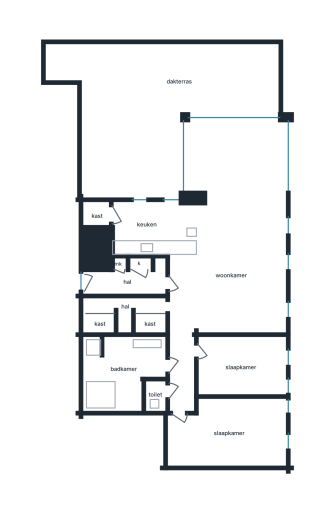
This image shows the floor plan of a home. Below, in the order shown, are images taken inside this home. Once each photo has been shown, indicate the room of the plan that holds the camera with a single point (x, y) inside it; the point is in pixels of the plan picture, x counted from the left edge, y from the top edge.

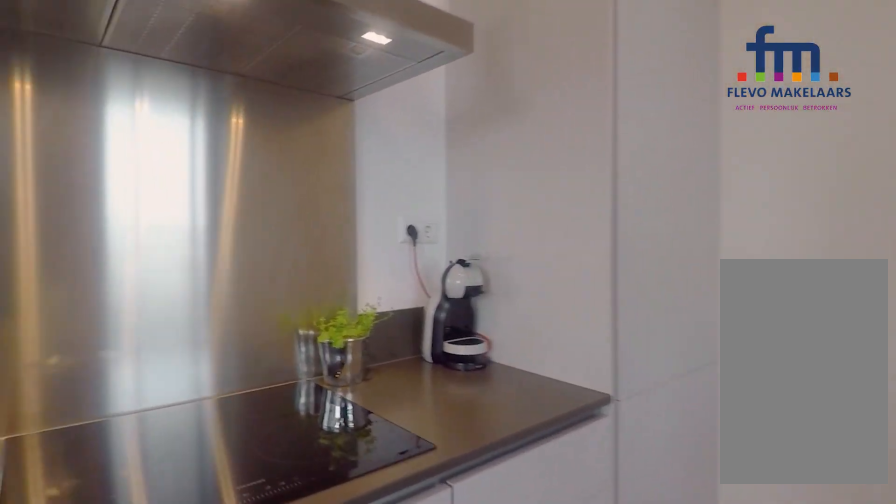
(158, 229)
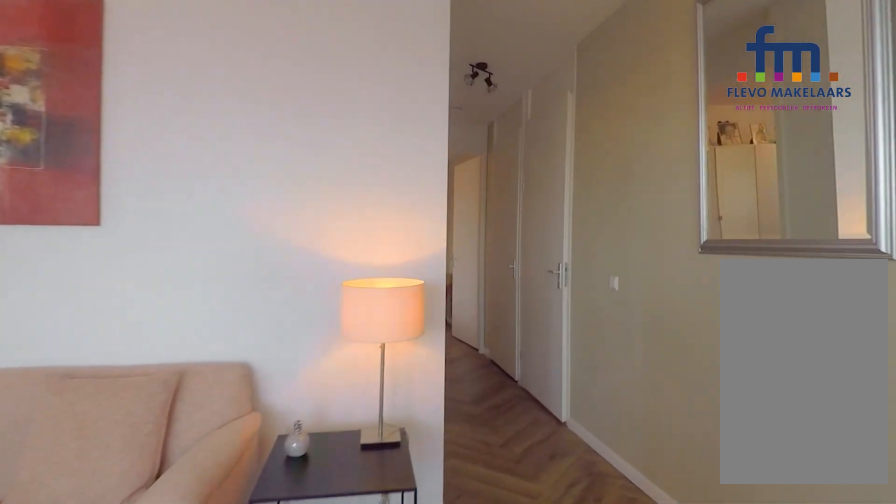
(231, 241)
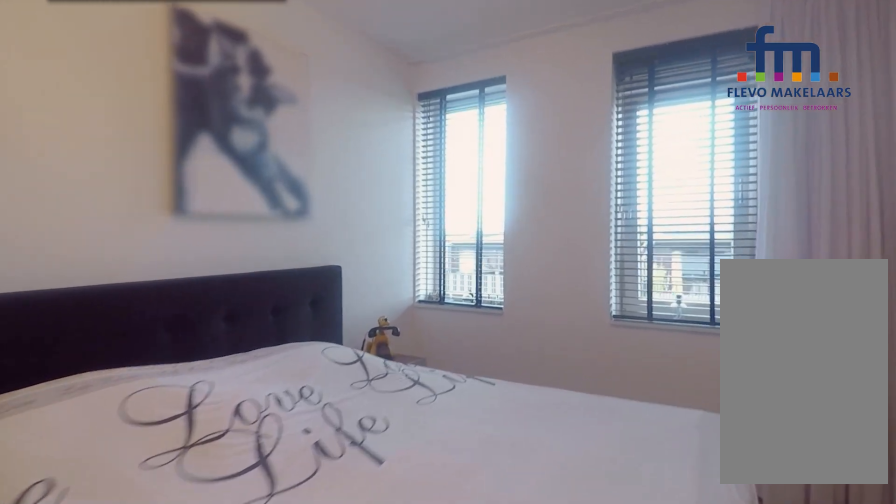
(229, 432)
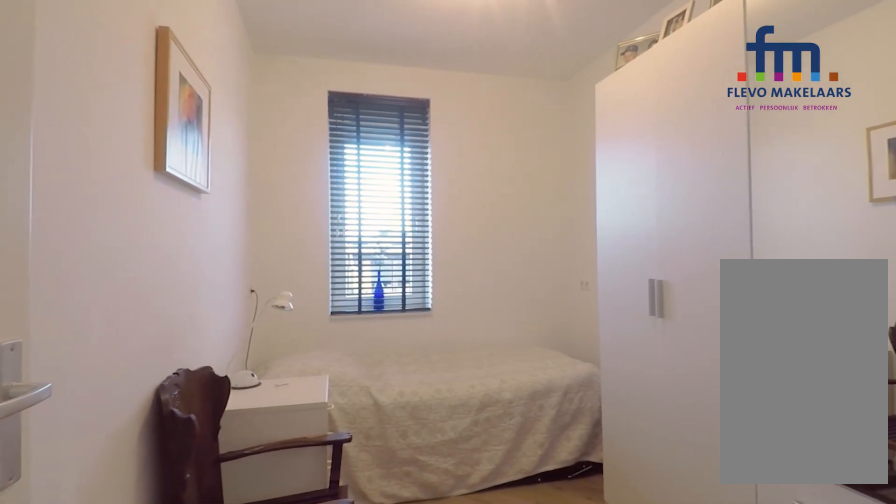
(241, 366)
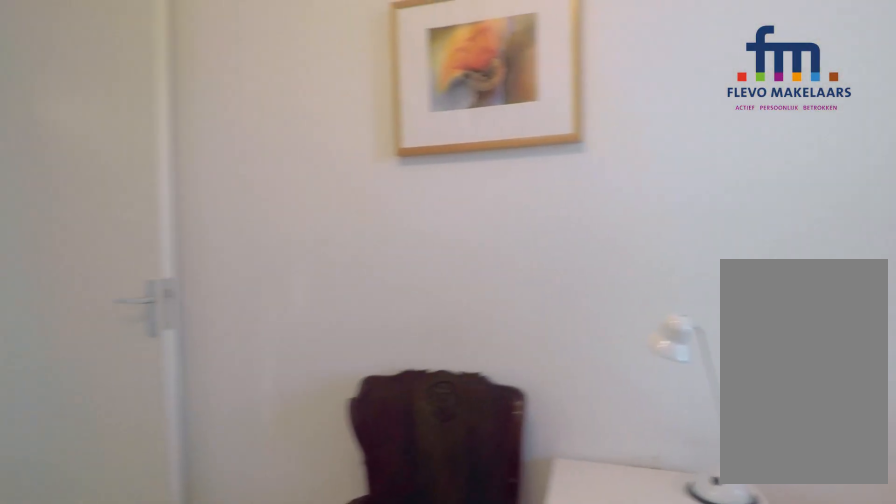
(241, 366)
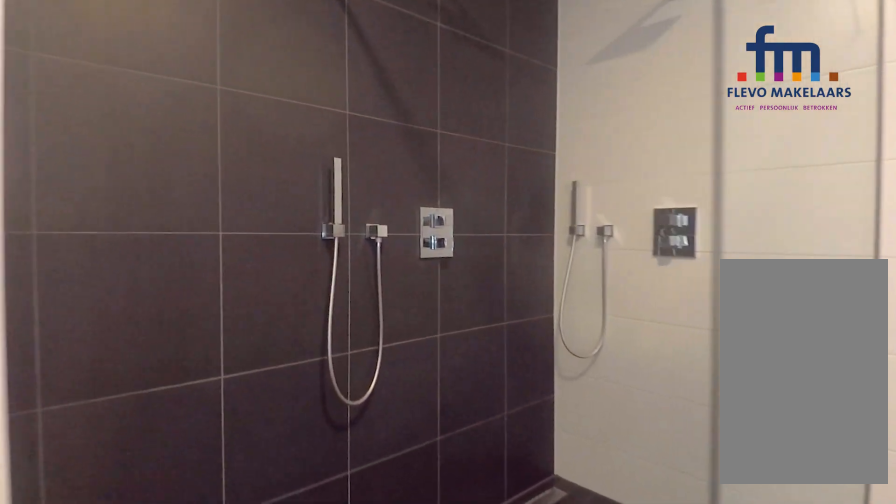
(121, 371)
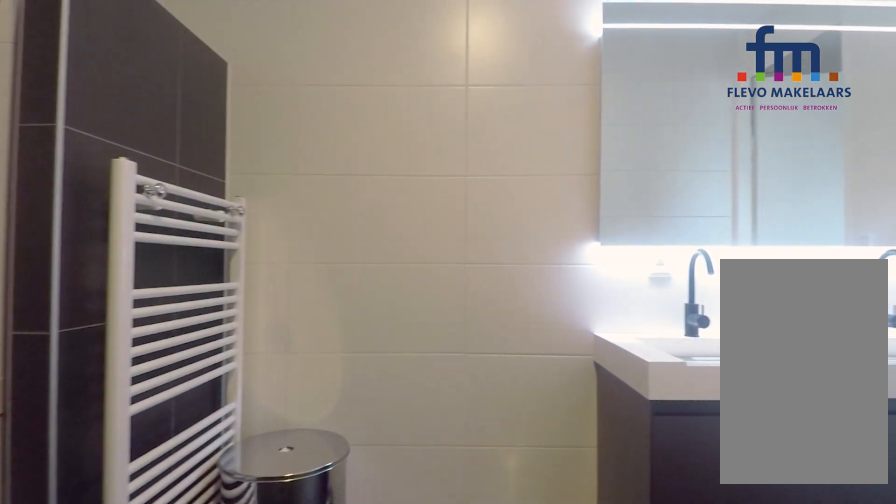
(121, 371)
